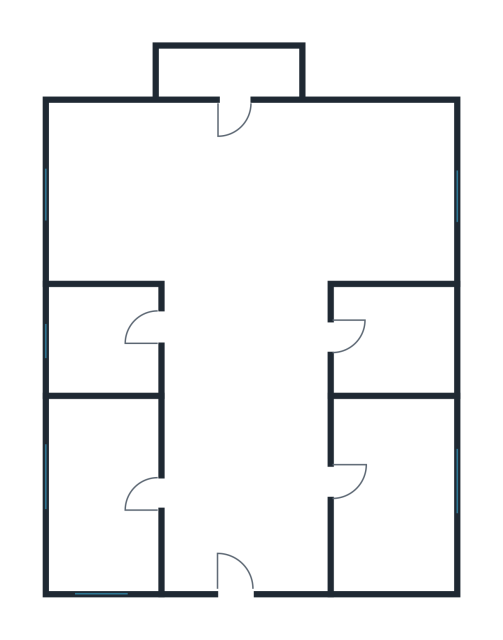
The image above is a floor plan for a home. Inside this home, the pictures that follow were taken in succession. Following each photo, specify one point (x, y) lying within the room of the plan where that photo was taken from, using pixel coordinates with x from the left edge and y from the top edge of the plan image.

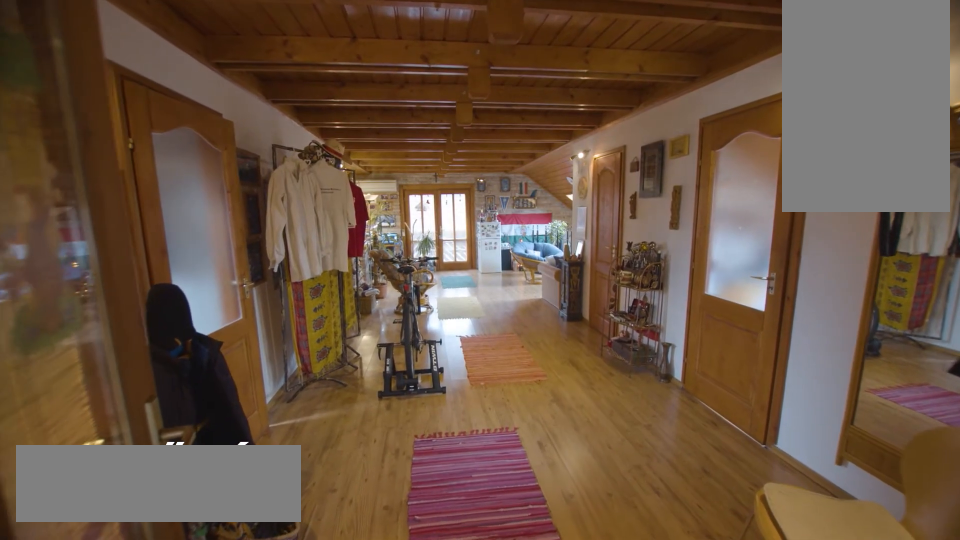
(244, 530)
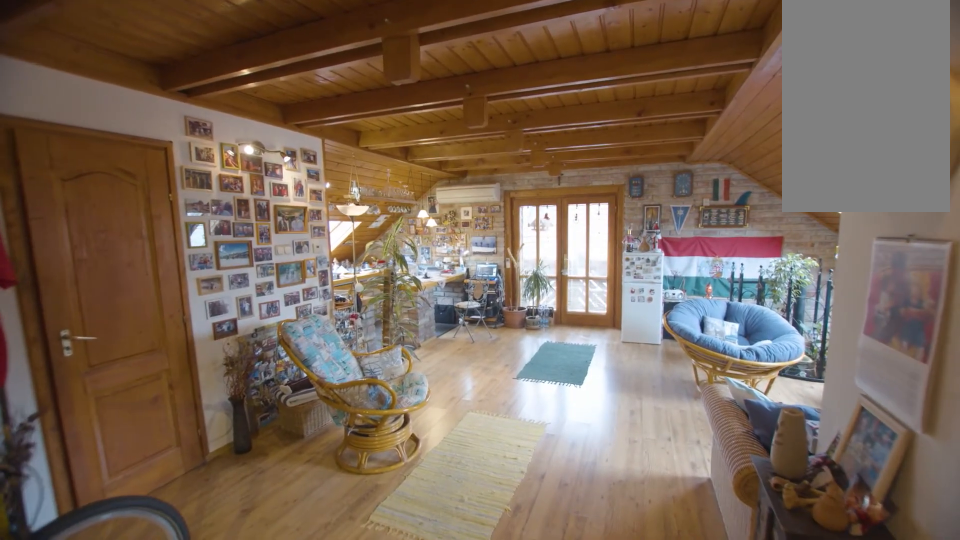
(244, 530)
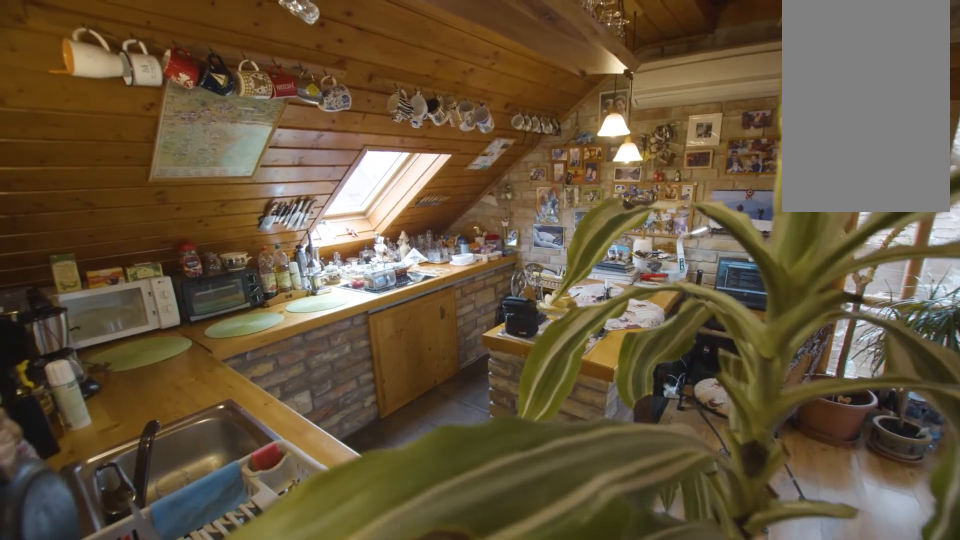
(113, 190)
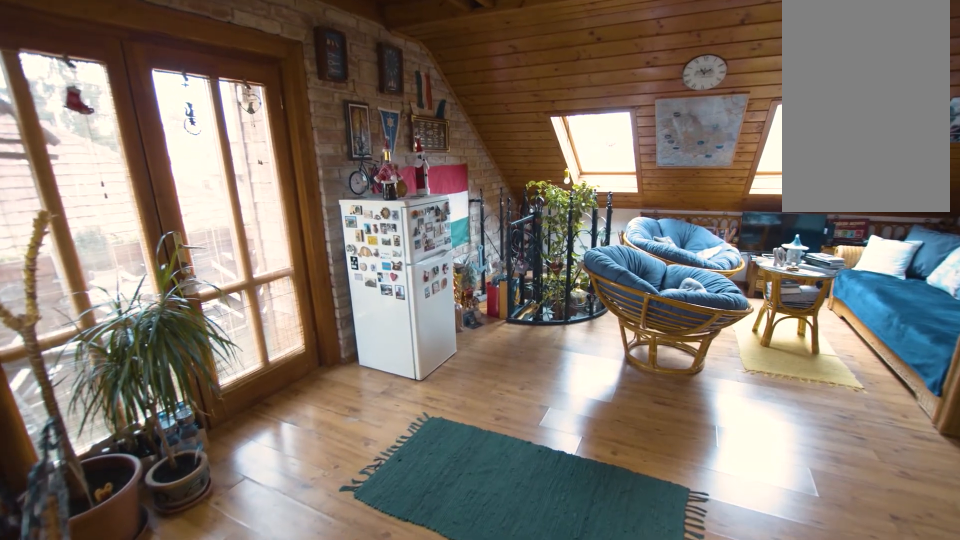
(386, 190)
